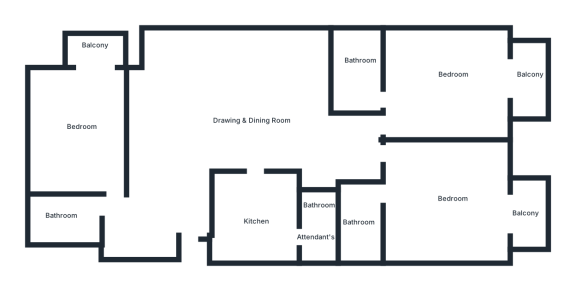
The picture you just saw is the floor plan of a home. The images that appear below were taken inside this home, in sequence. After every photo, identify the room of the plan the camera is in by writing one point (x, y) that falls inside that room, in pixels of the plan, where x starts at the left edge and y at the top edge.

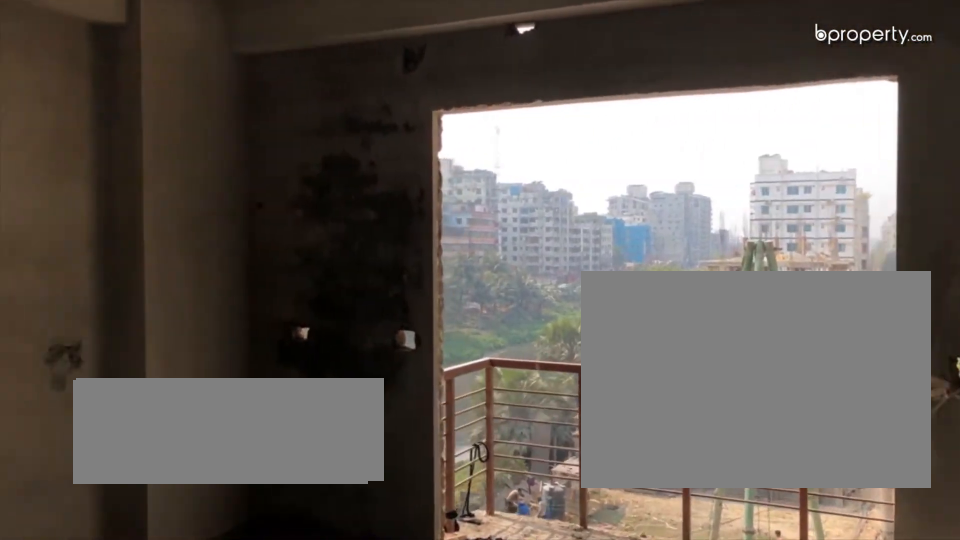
(449, 85)
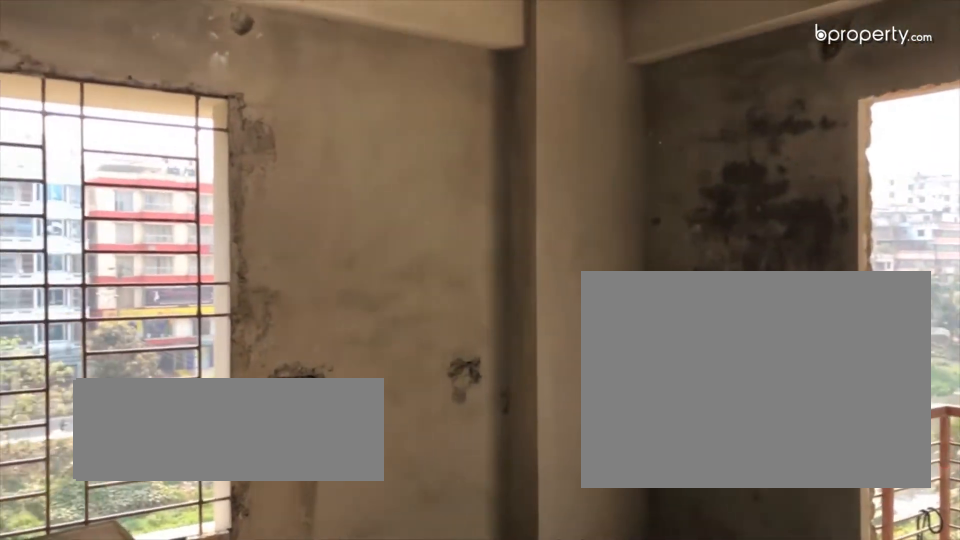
(449, 85)
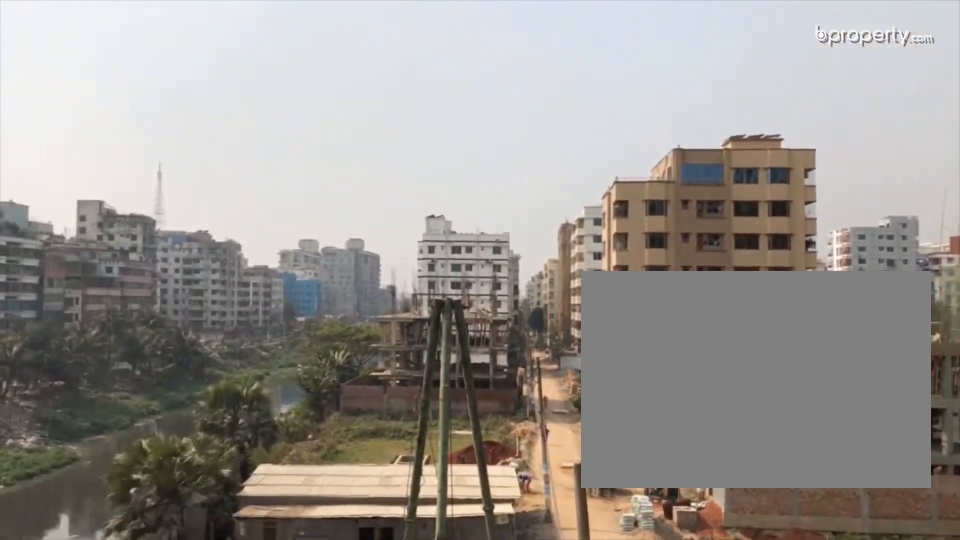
(529, 81)
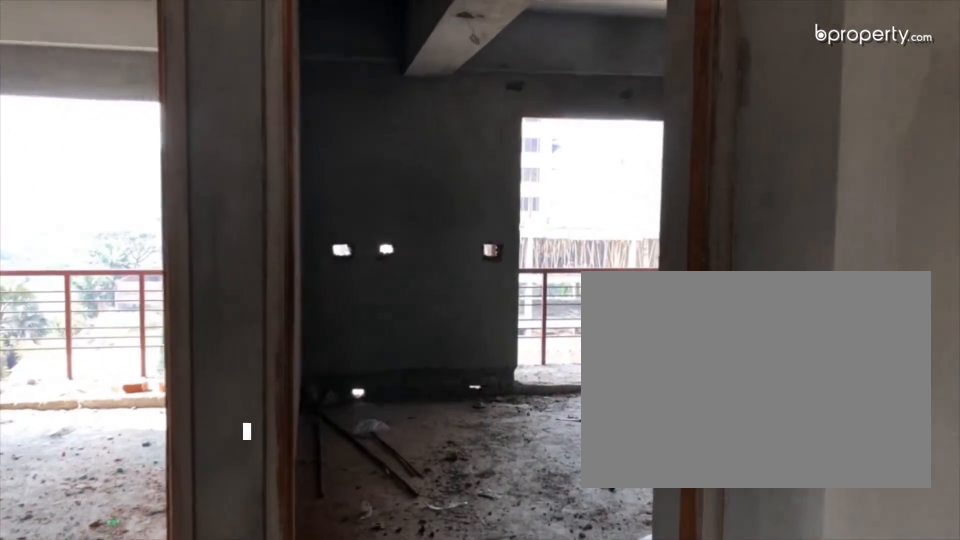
(387, 156)
